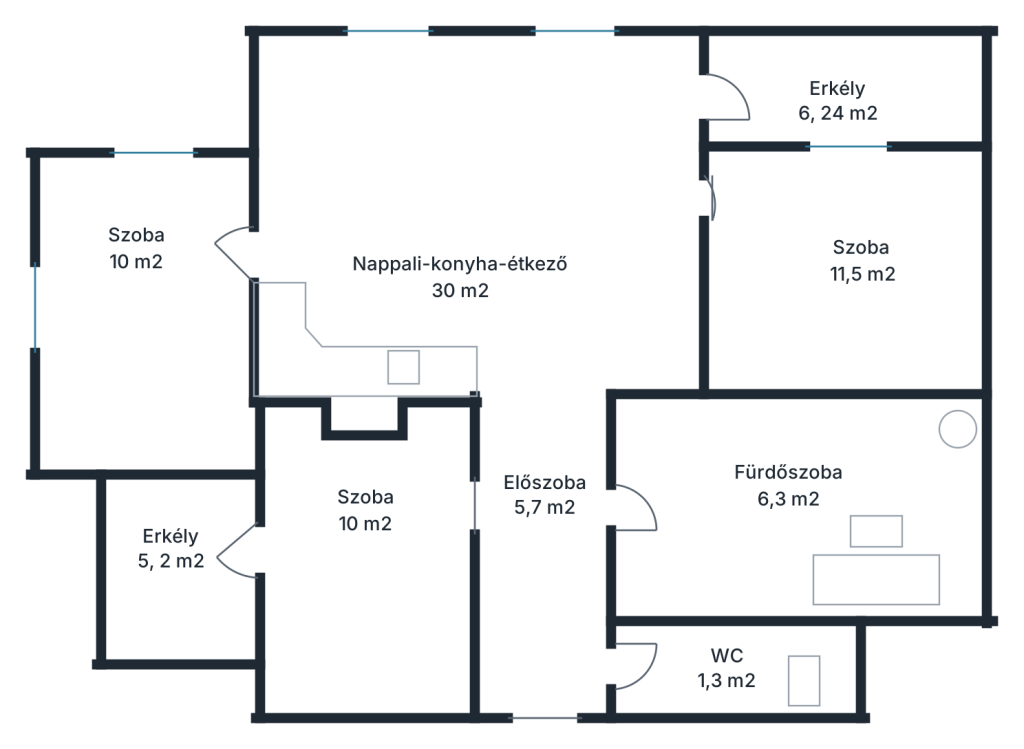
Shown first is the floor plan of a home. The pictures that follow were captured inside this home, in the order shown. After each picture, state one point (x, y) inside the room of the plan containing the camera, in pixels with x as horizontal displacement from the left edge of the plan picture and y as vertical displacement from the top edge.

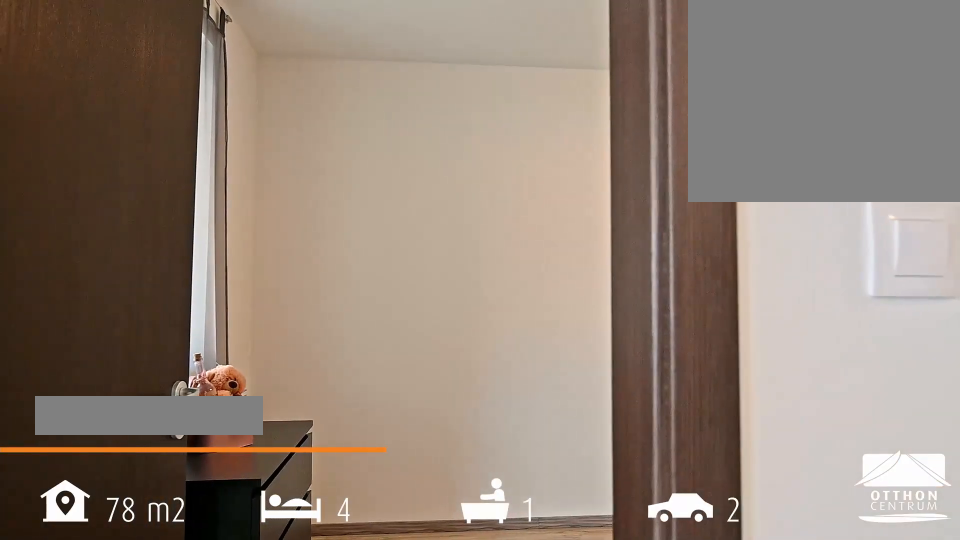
(841, 284)
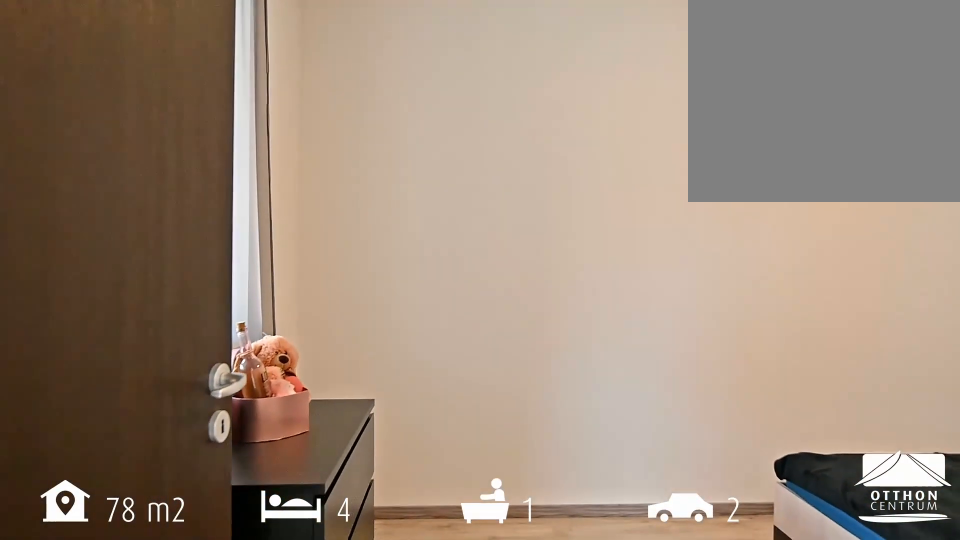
(841, 284)
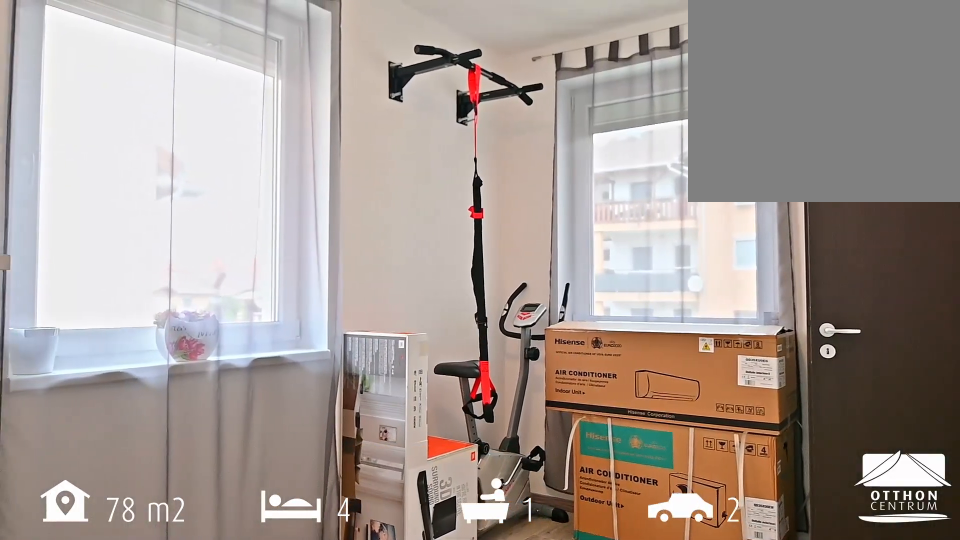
(143, 309)
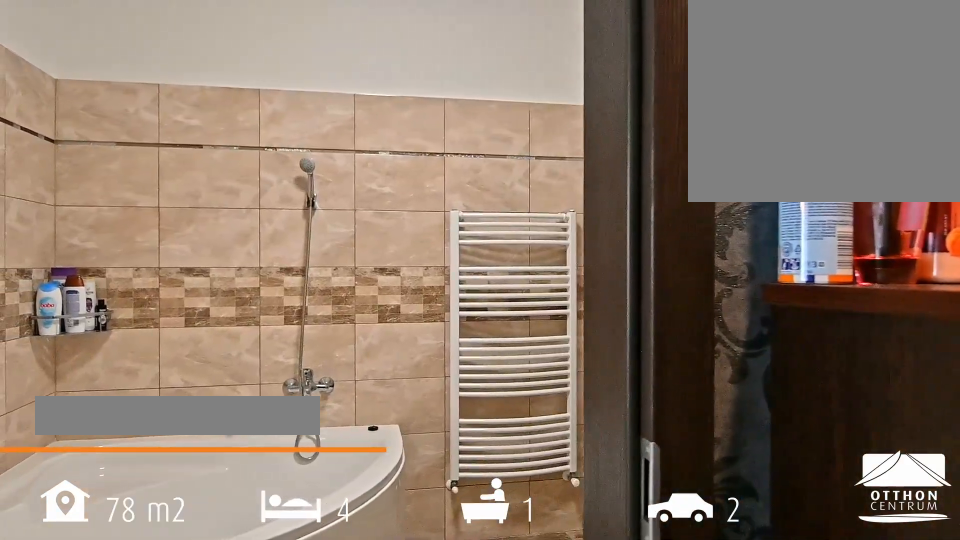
(803, 511)
